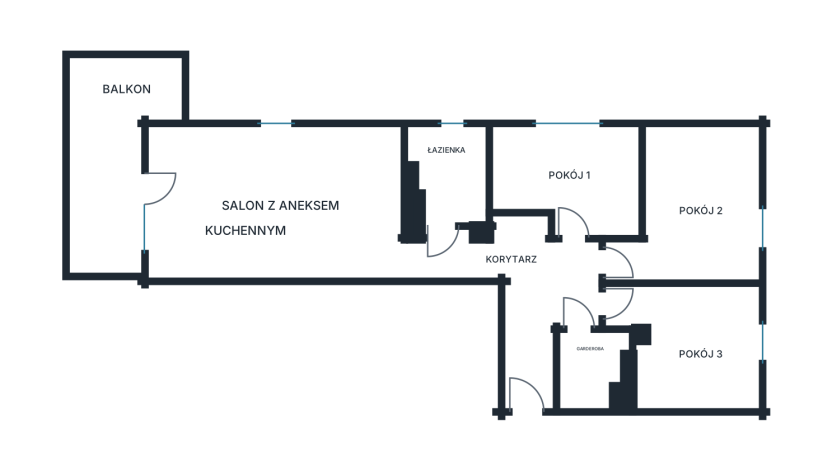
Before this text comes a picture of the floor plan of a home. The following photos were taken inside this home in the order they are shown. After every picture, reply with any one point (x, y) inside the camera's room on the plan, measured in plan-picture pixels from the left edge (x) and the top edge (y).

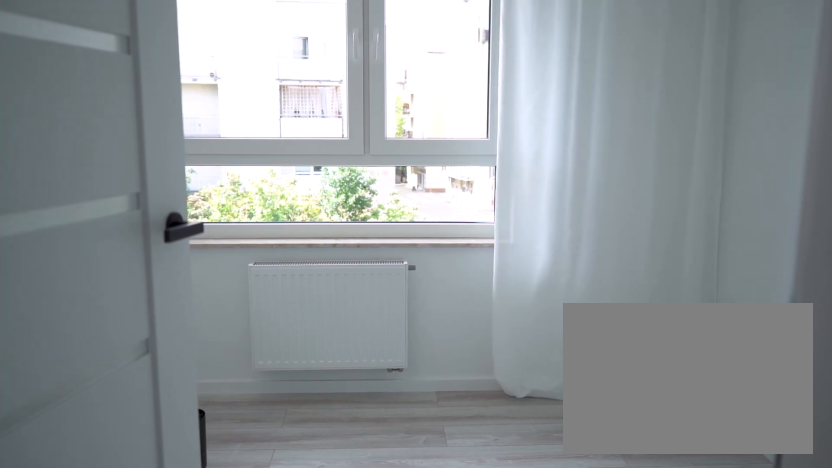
(571, 175)
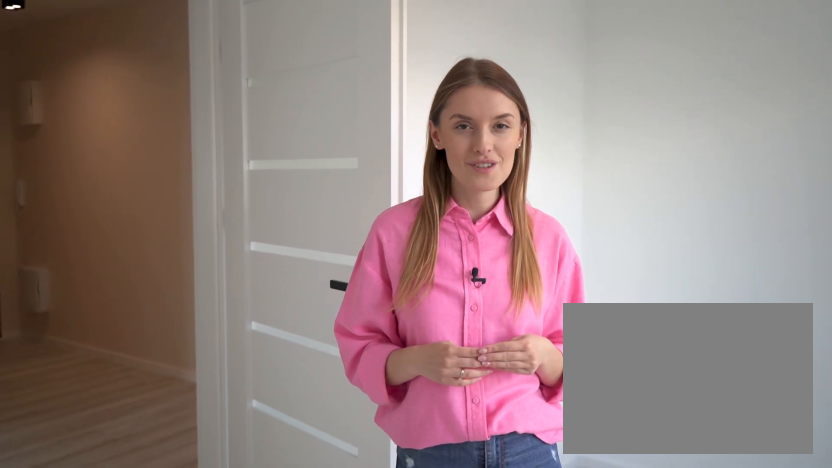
(571, 175)
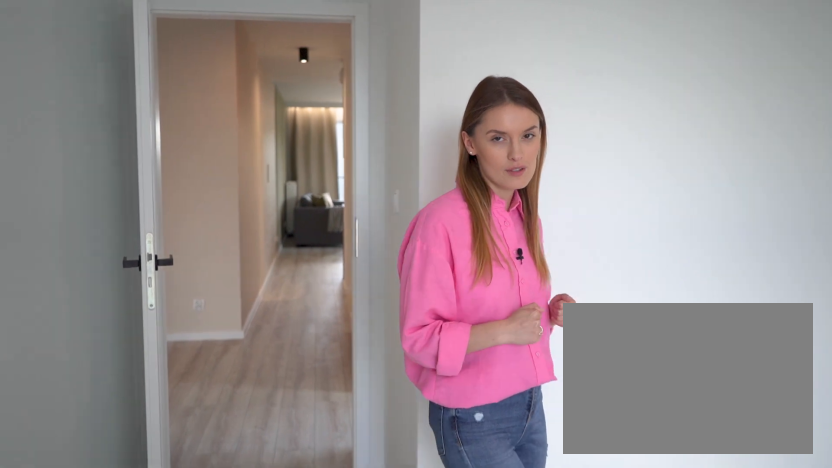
(698, 207)
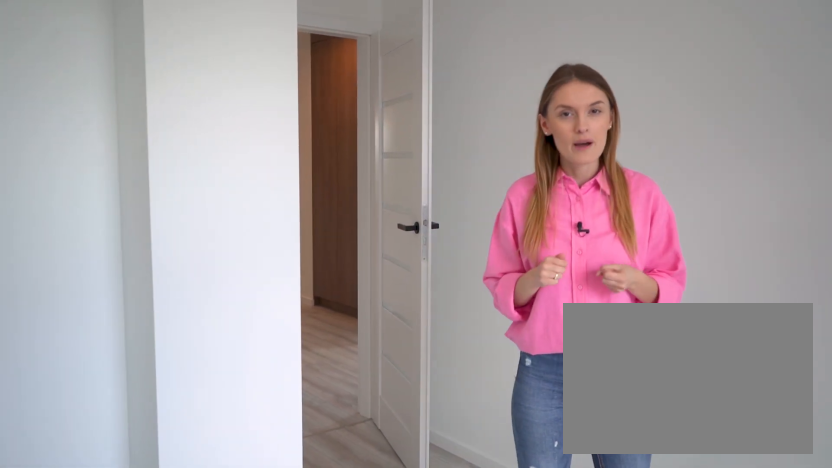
(694, 345)
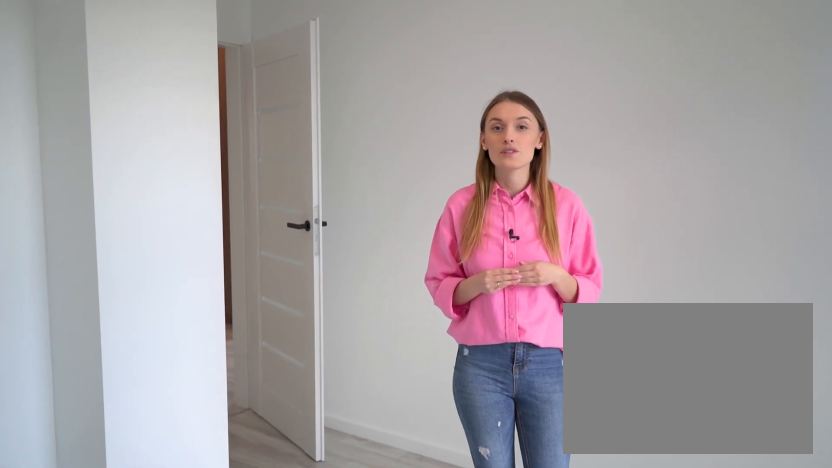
(694, 345)
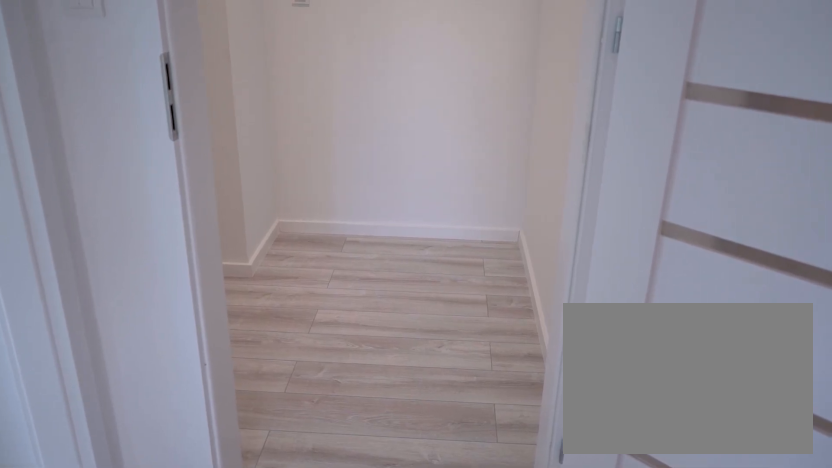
(591, 366)
